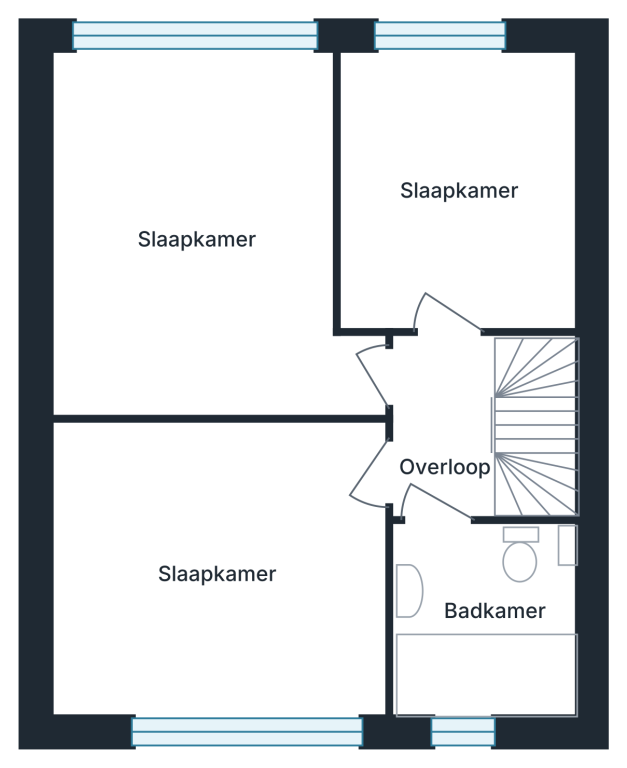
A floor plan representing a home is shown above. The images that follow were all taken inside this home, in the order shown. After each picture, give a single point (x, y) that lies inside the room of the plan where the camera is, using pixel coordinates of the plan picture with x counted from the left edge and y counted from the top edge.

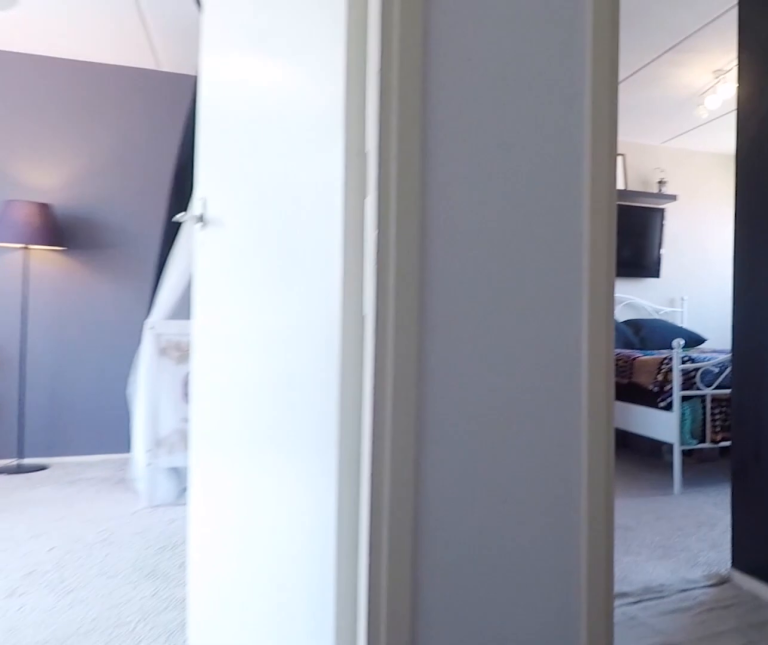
(443, 425)
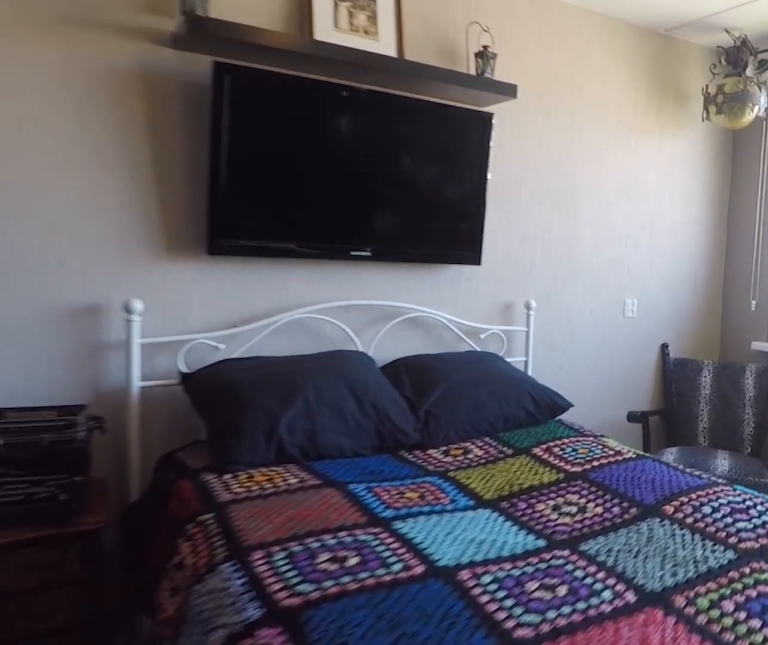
(131, 142)
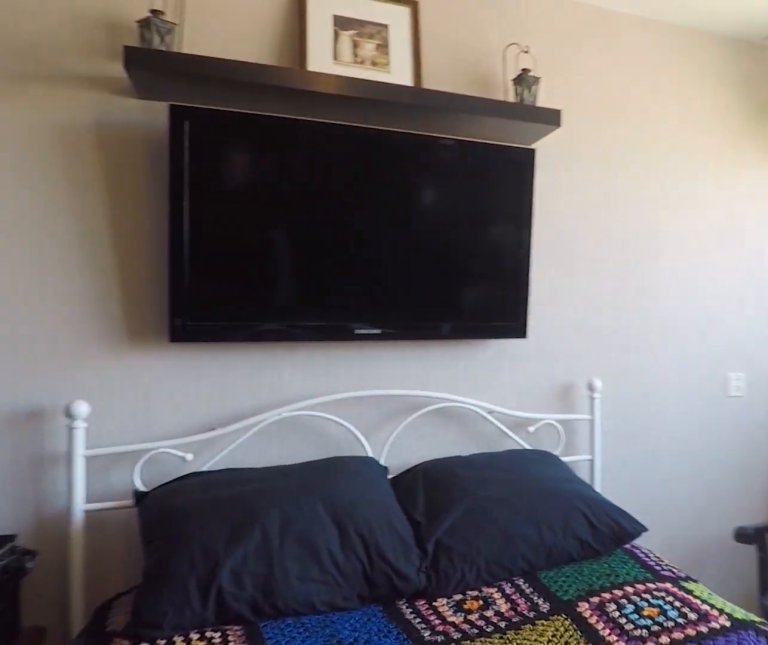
(131, 142)
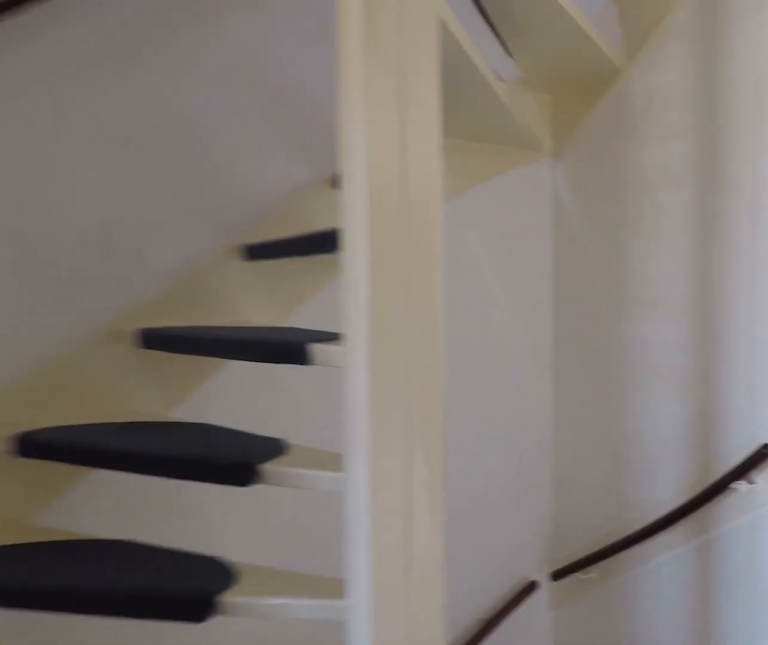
(443, 424)
